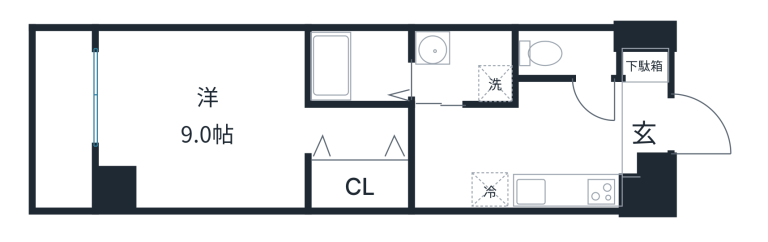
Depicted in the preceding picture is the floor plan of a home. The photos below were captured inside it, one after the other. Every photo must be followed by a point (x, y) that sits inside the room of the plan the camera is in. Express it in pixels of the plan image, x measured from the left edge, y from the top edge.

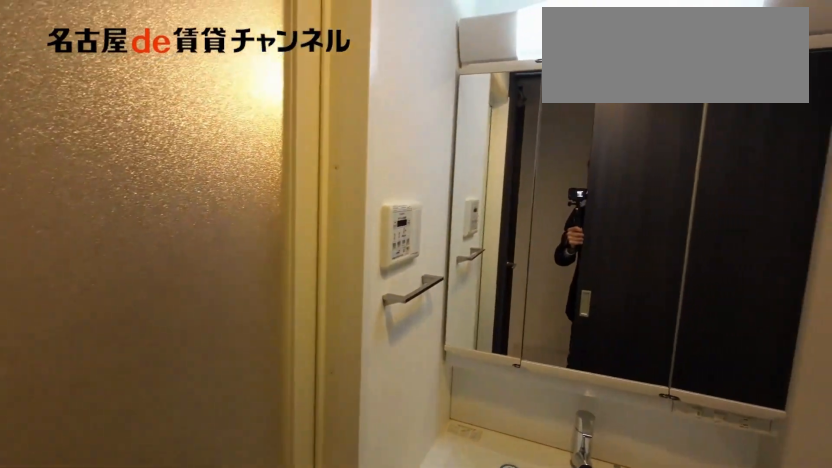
(465, 65)
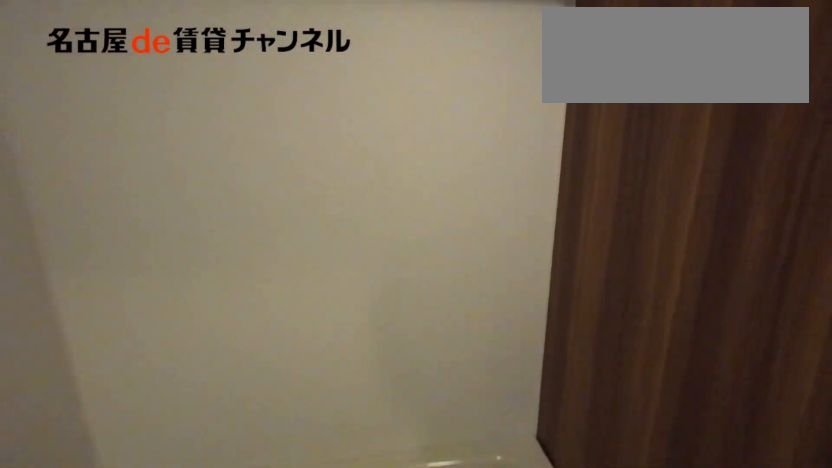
(359, 65)
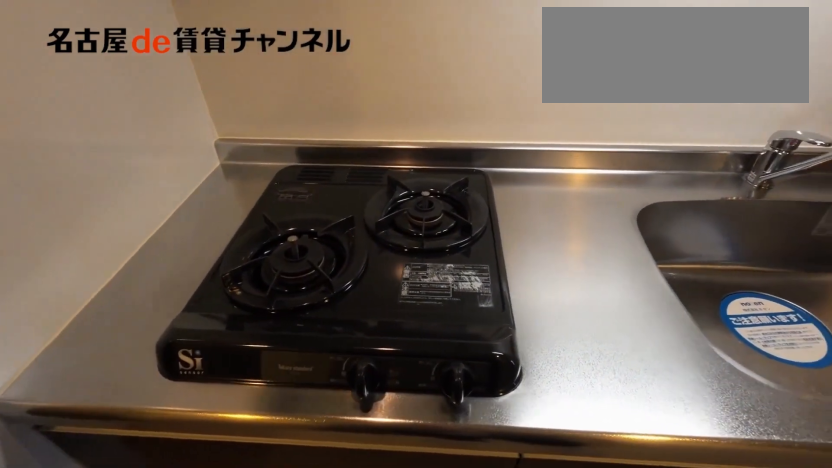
(548, 189)
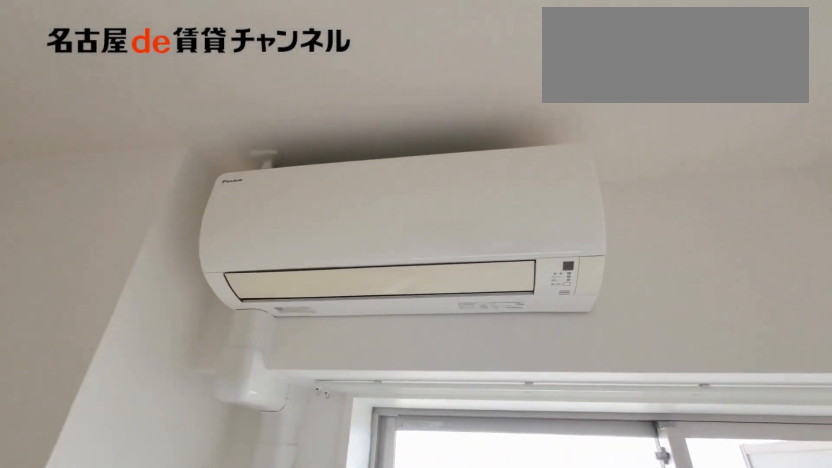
(198, 119)
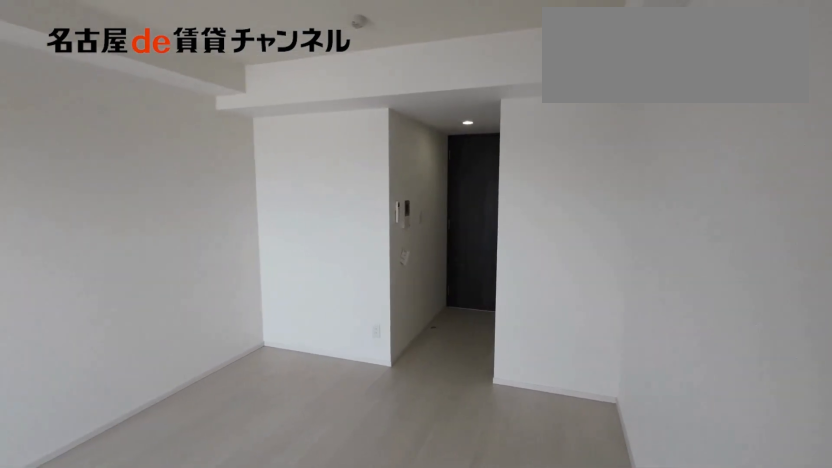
(198, 119)
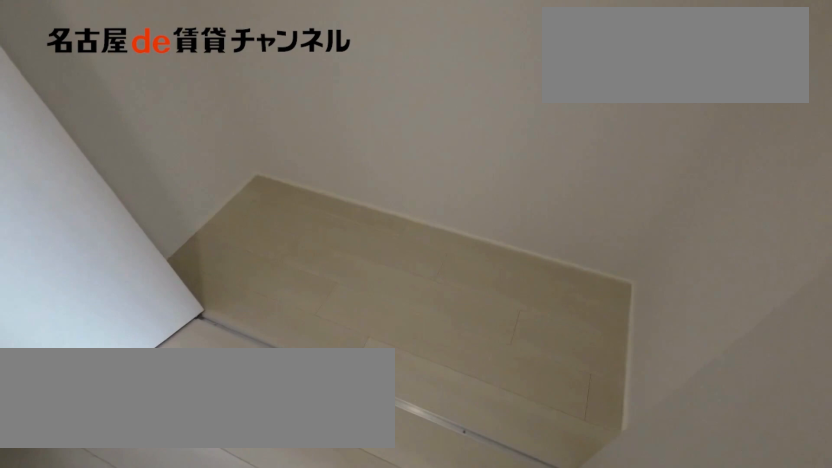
(361, 183)
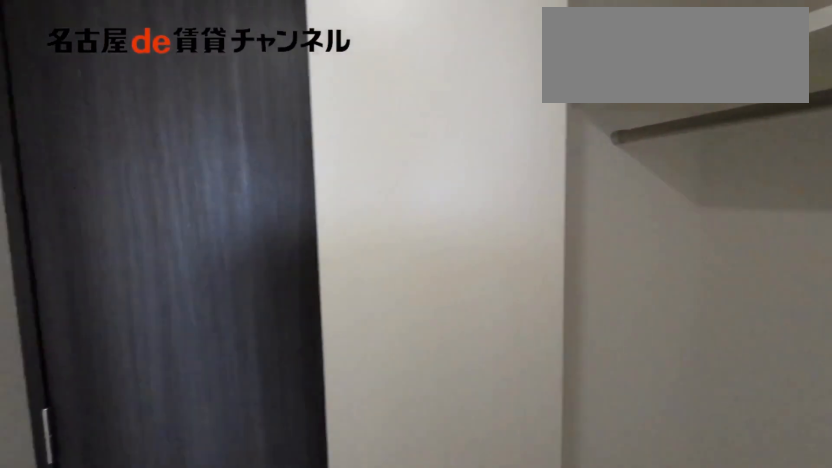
(361, 183)
